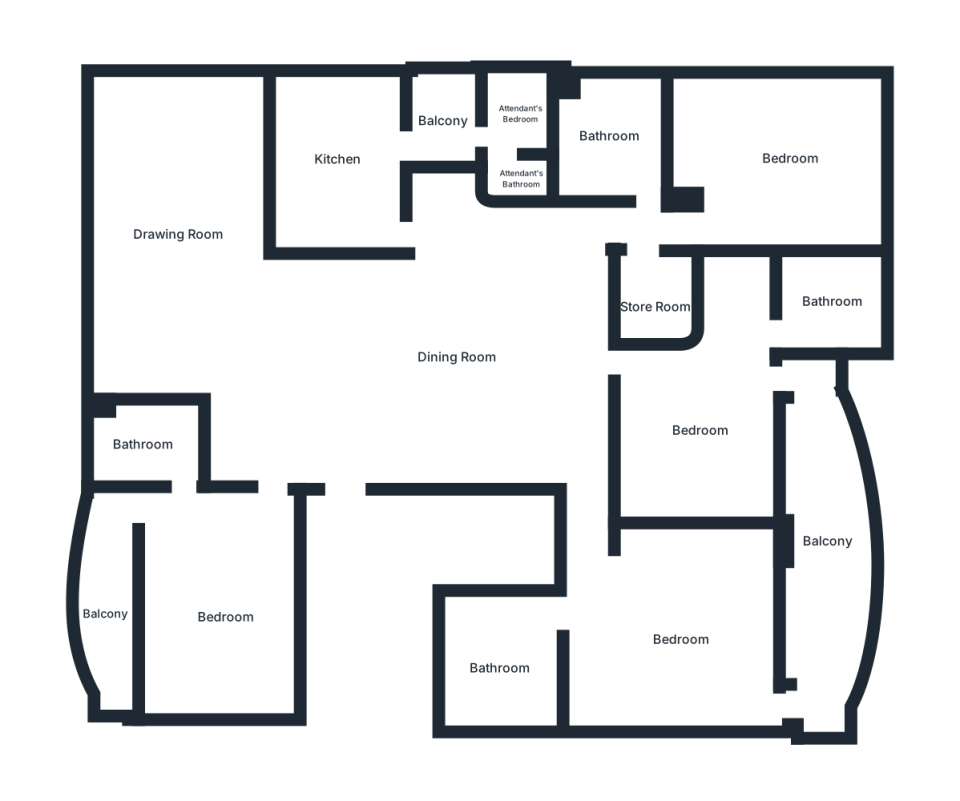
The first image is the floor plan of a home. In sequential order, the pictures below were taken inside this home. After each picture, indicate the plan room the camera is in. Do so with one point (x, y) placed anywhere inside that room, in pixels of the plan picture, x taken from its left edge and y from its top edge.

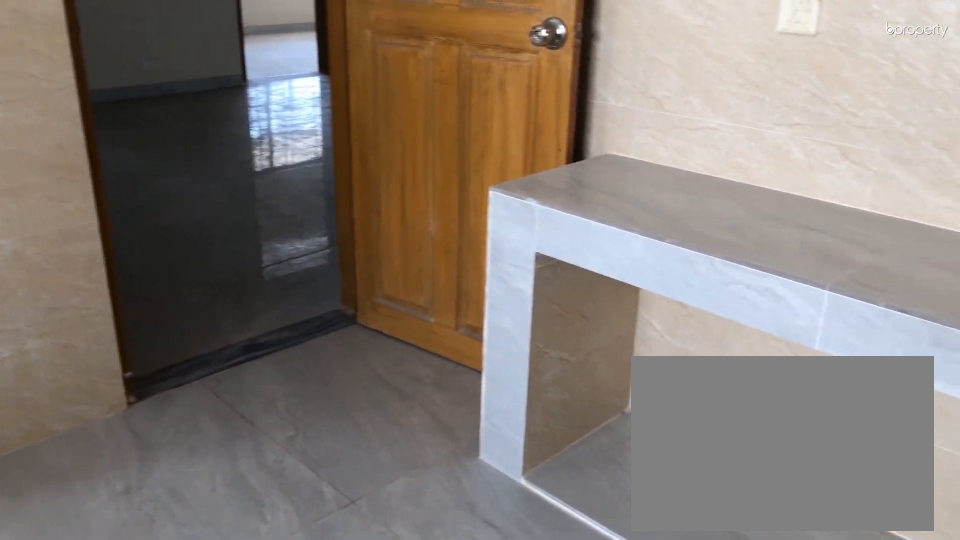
(338, 155)
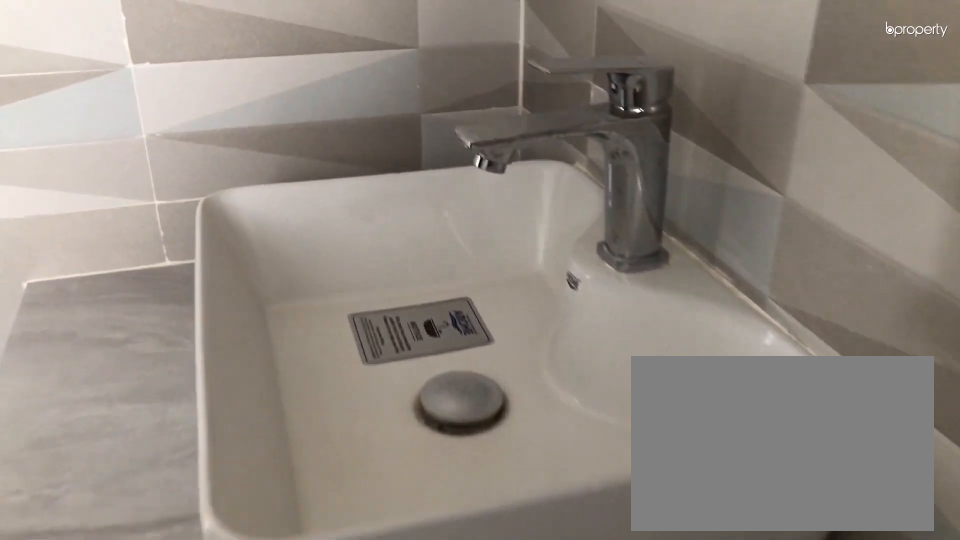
(613, 144)
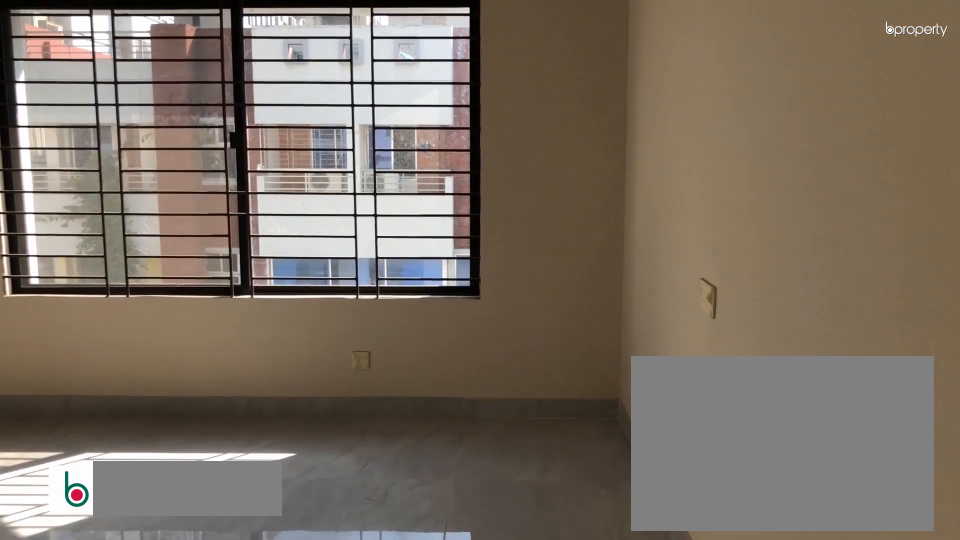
(776, 165)
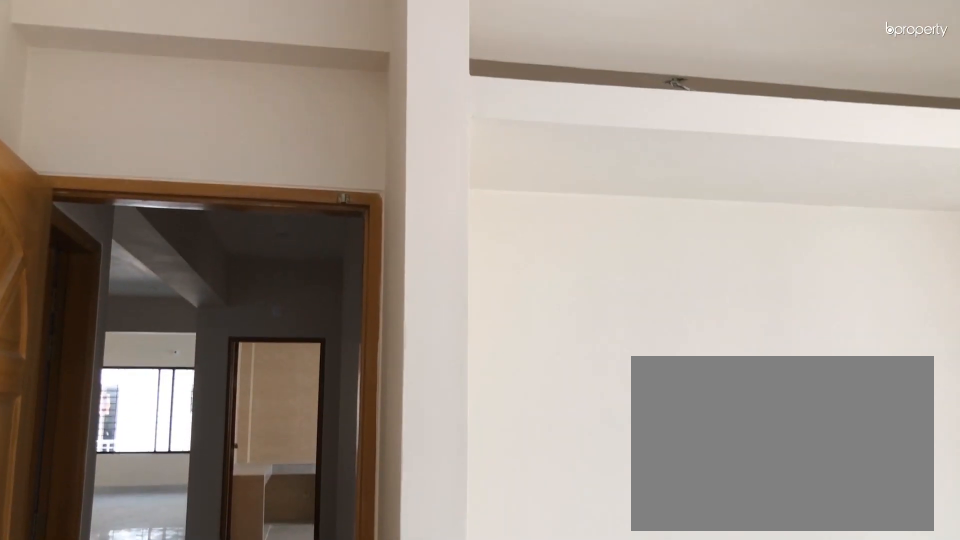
(776, 165)
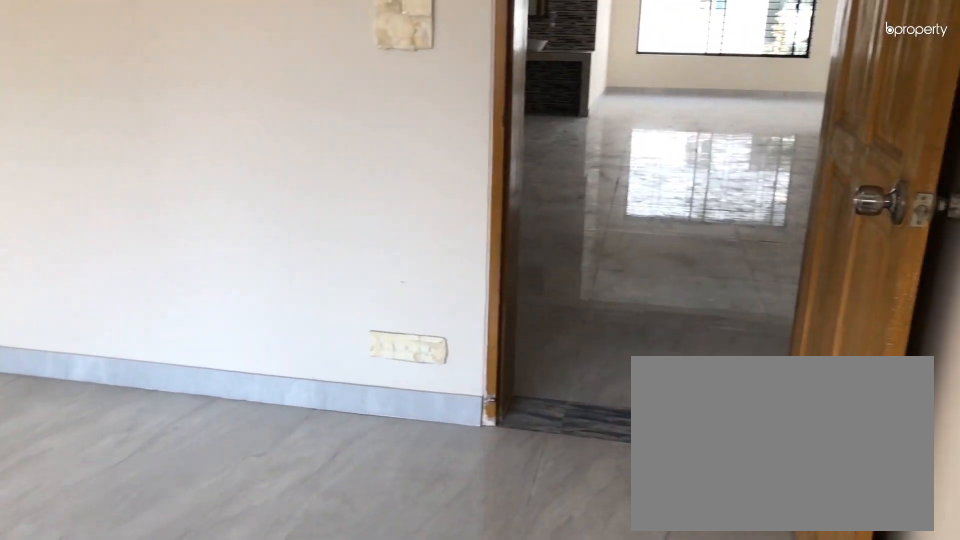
(695, 433)
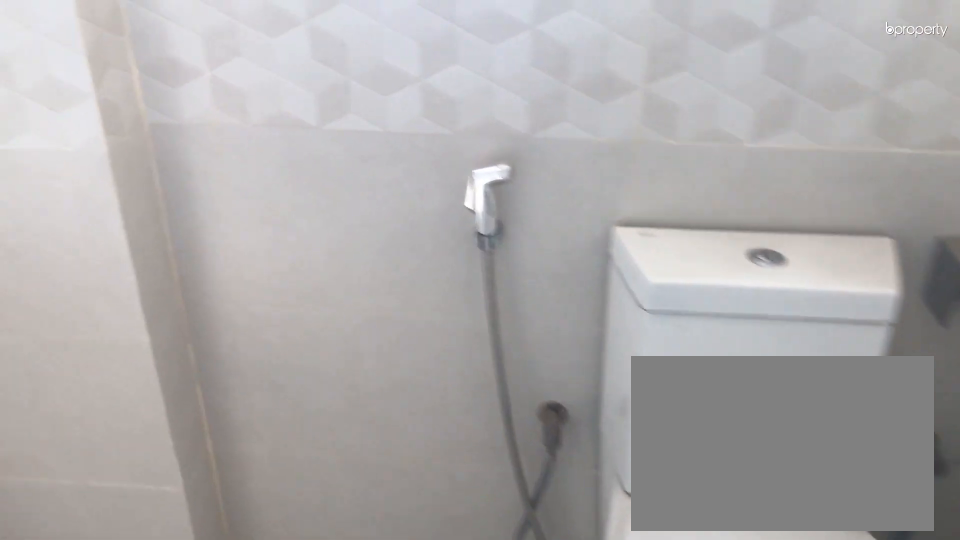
(824, 302)
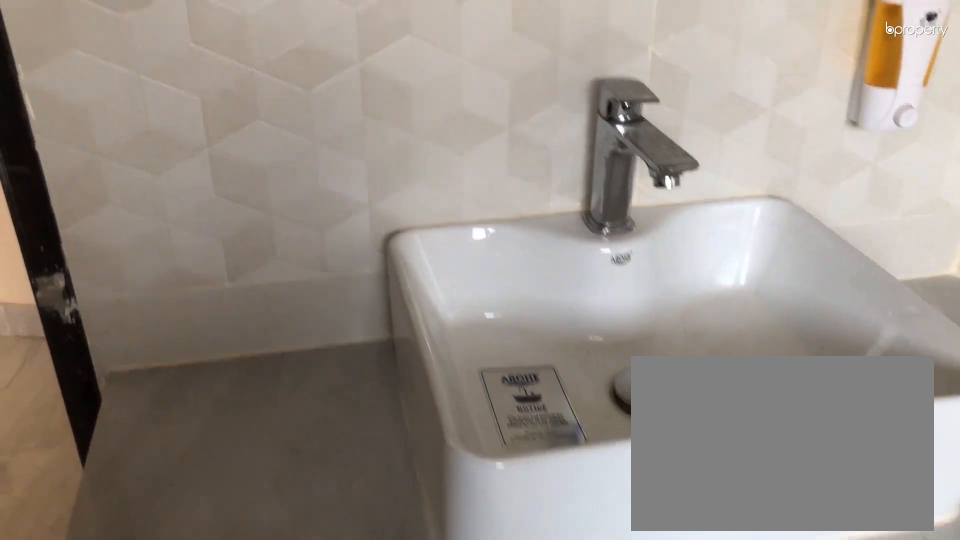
(824, 302)
